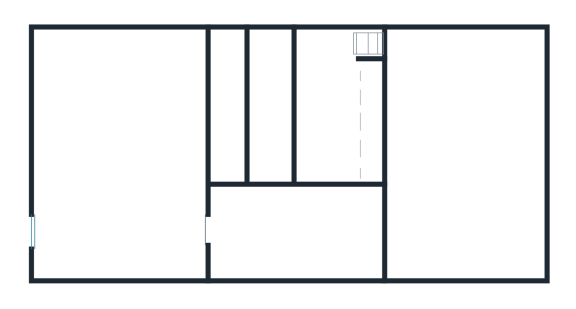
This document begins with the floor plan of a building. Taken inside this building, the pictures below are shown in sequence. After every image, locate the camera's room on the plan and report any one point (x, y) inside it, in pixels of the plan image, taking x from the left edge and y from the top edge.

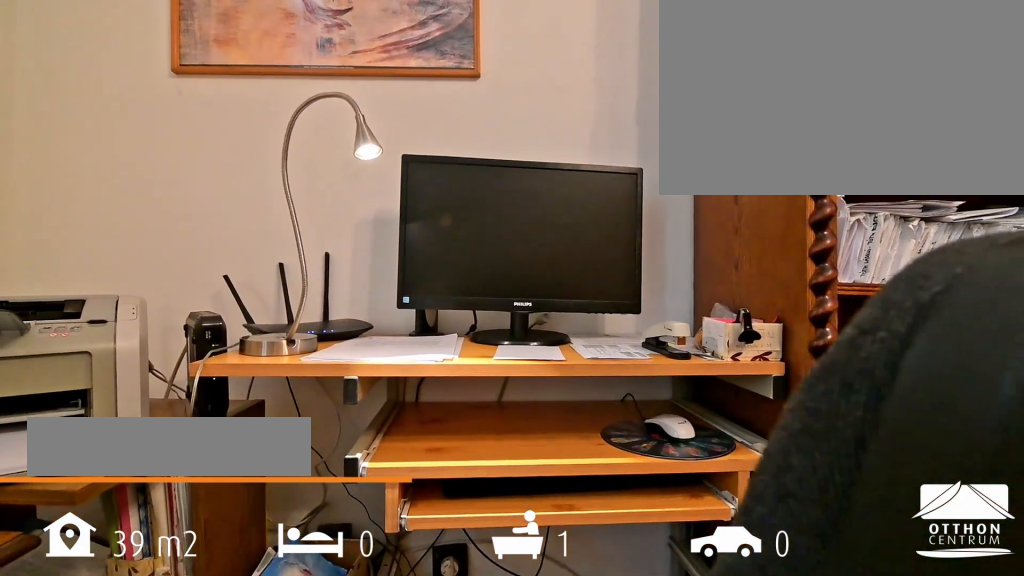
(468, 149)
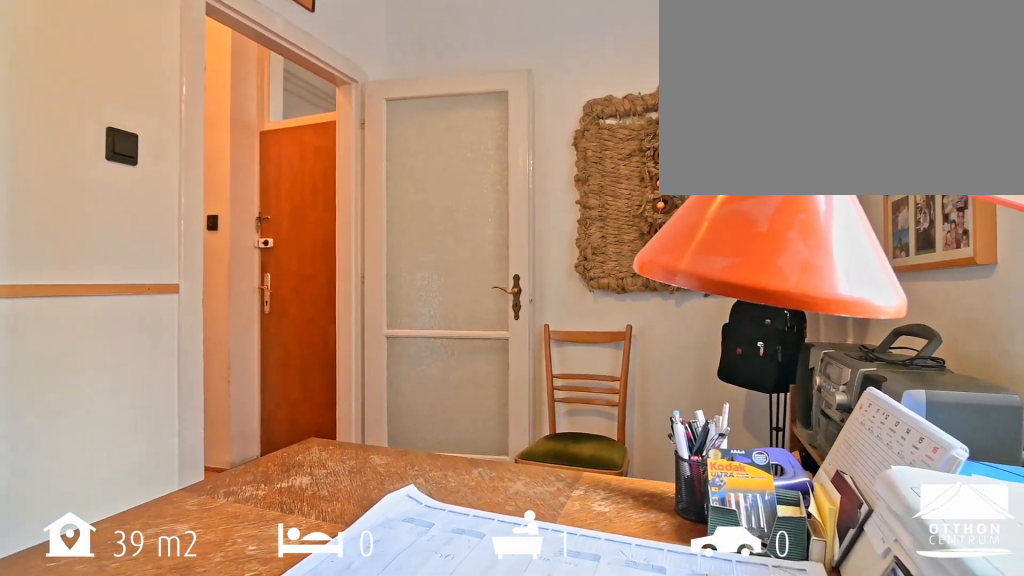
(119, 152)
